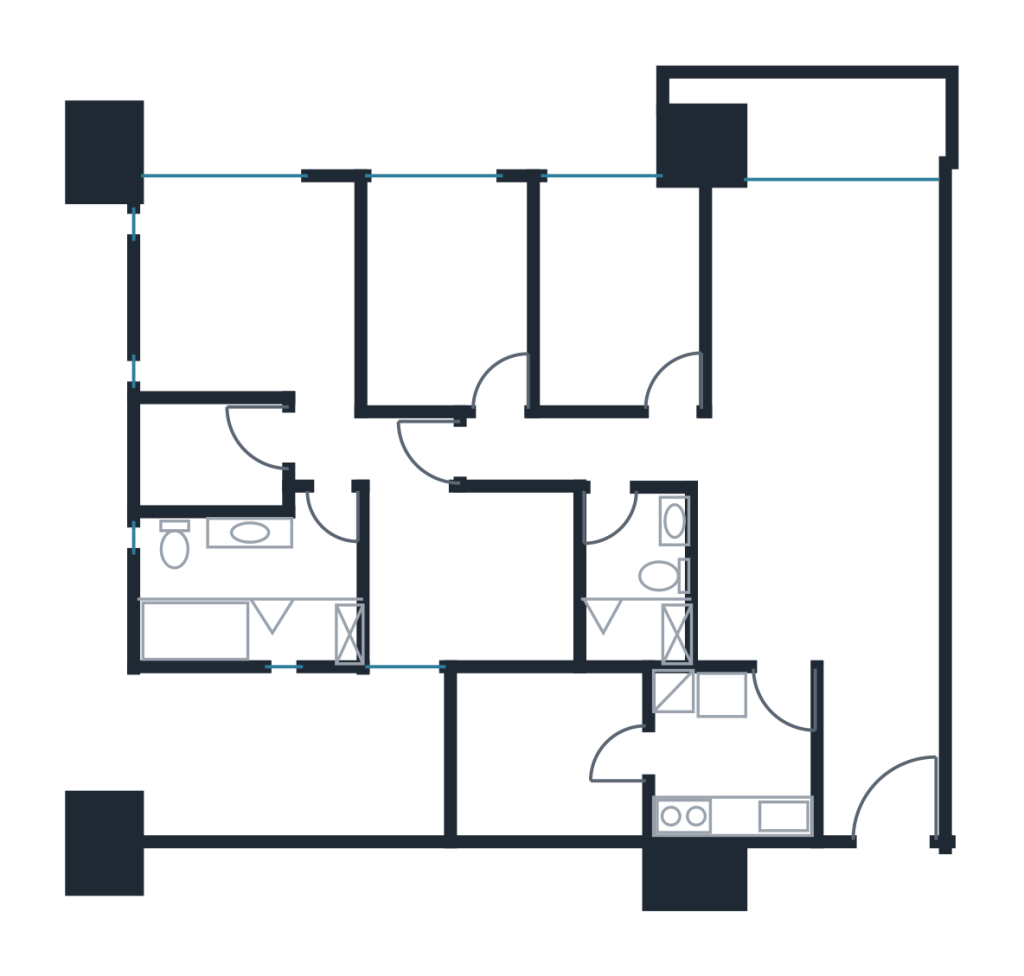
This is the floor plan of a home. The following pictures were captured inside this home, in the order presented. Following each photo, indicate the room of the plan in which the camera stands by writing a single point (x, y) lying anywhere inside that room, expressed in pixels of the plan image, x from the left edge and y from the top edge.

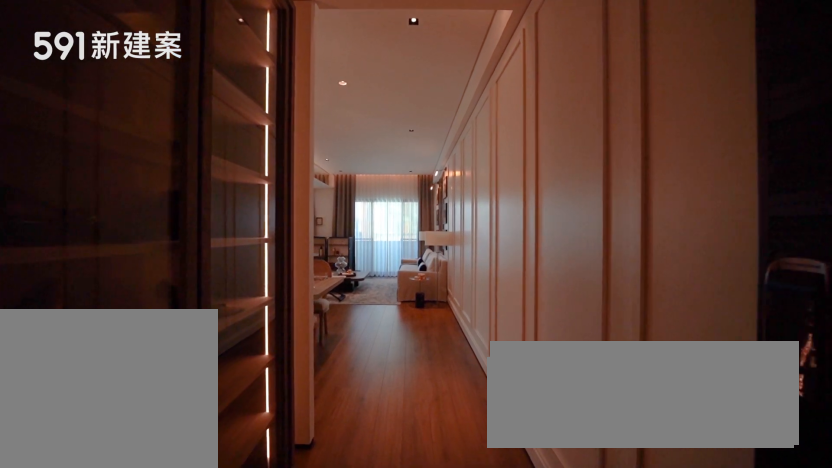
(880, 748)
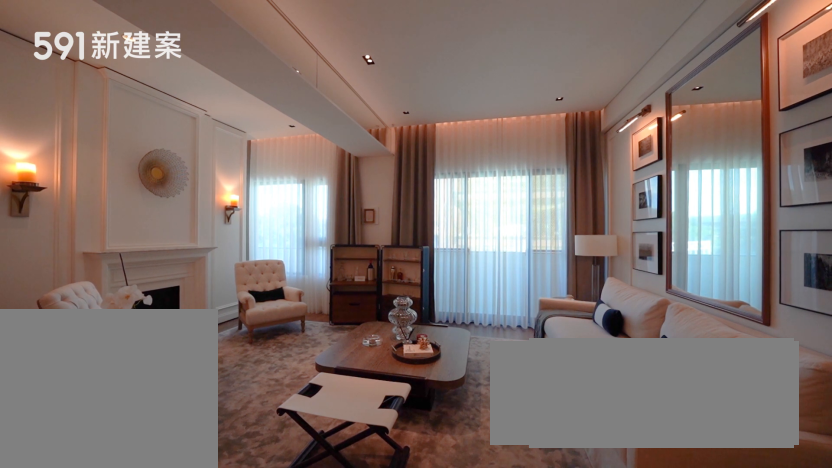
(734, 296)
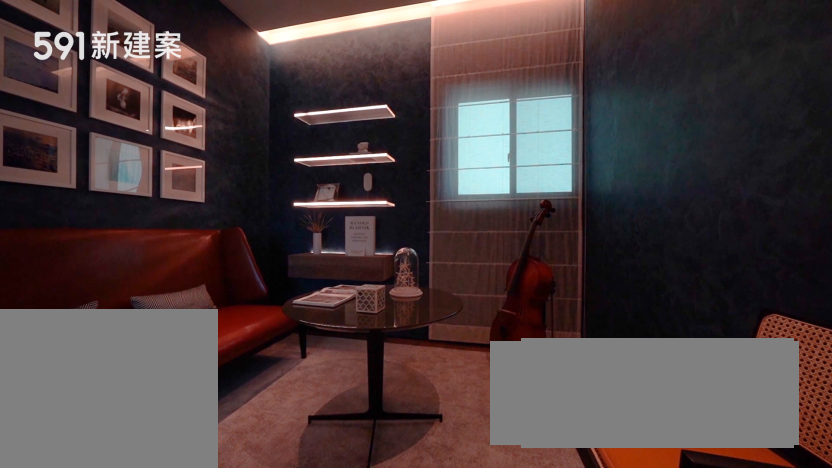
(479, 579)
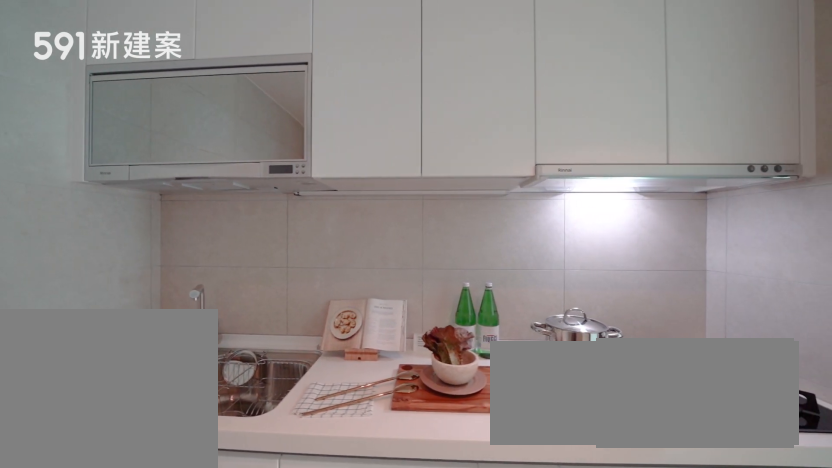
(728, 756)
